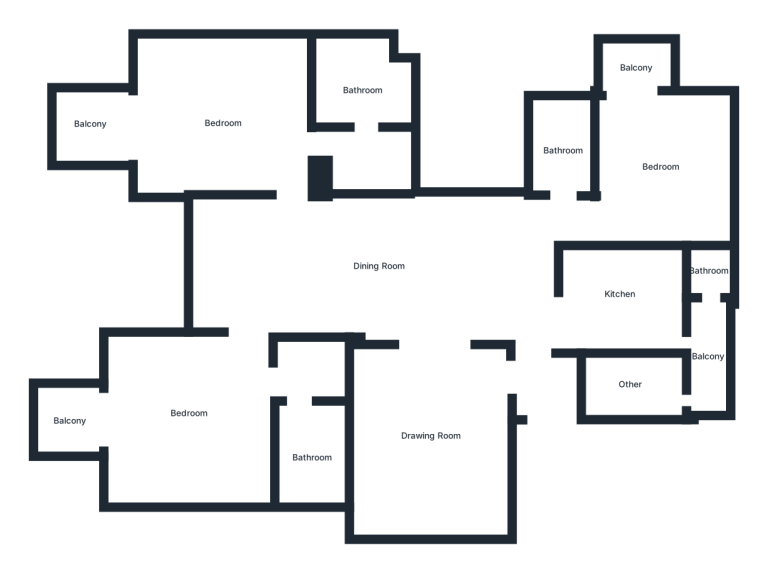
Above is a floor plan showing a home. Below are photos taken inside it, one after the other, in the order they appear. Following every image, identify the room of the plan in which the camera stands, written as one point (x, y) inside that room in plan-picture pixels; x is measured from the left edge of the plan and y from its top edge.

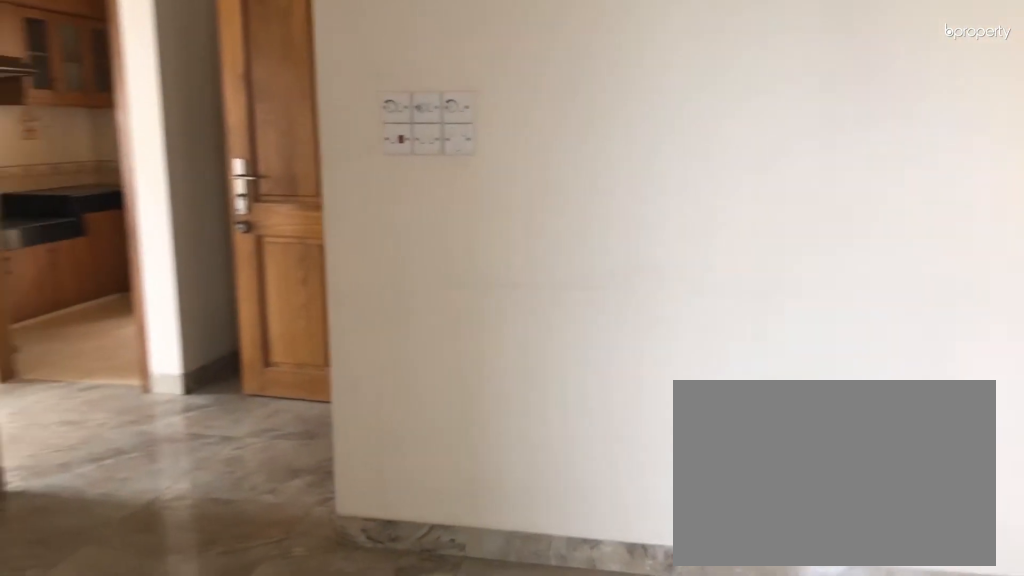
(428, 438)
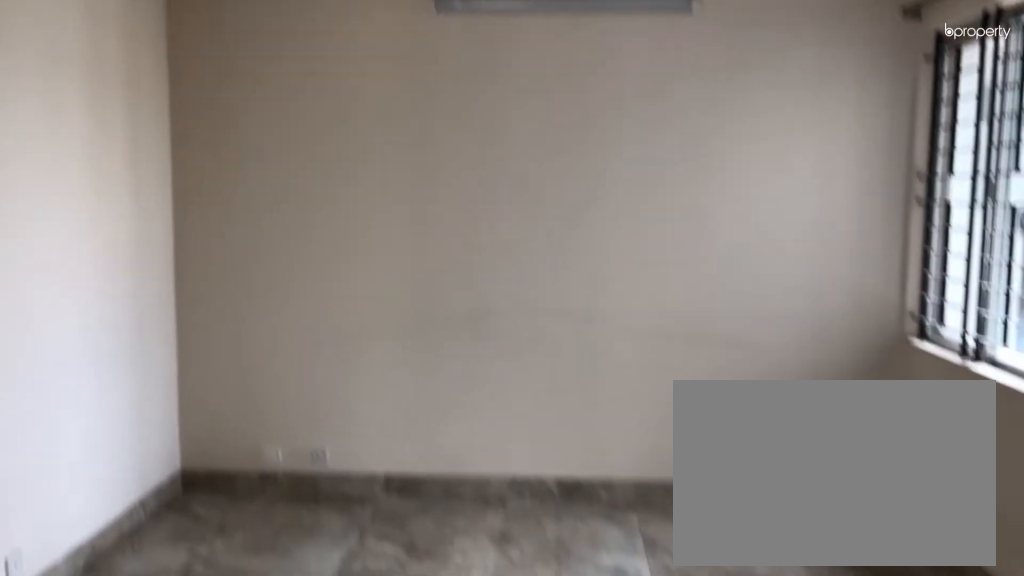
(428, 438)
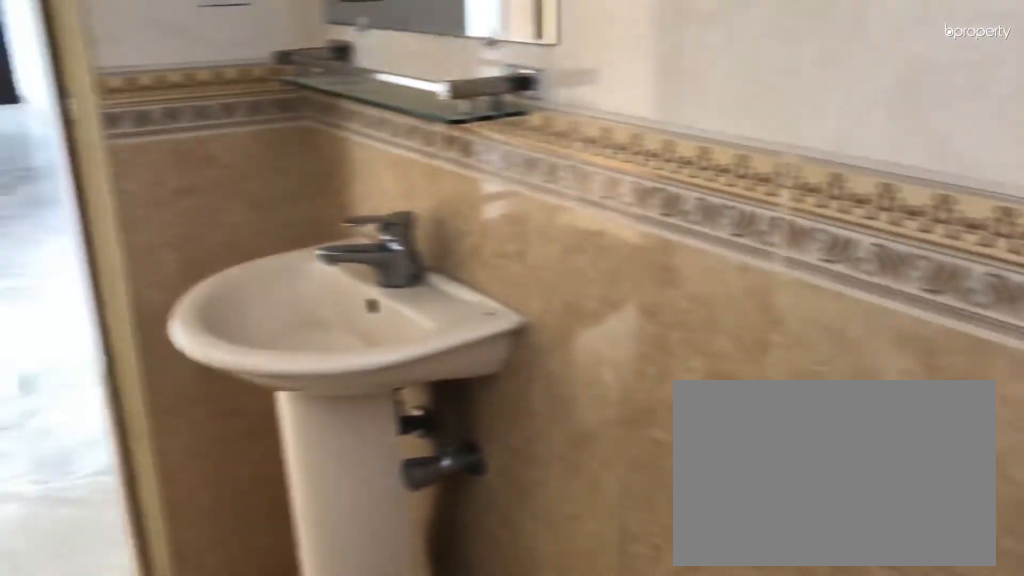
(564, 147)
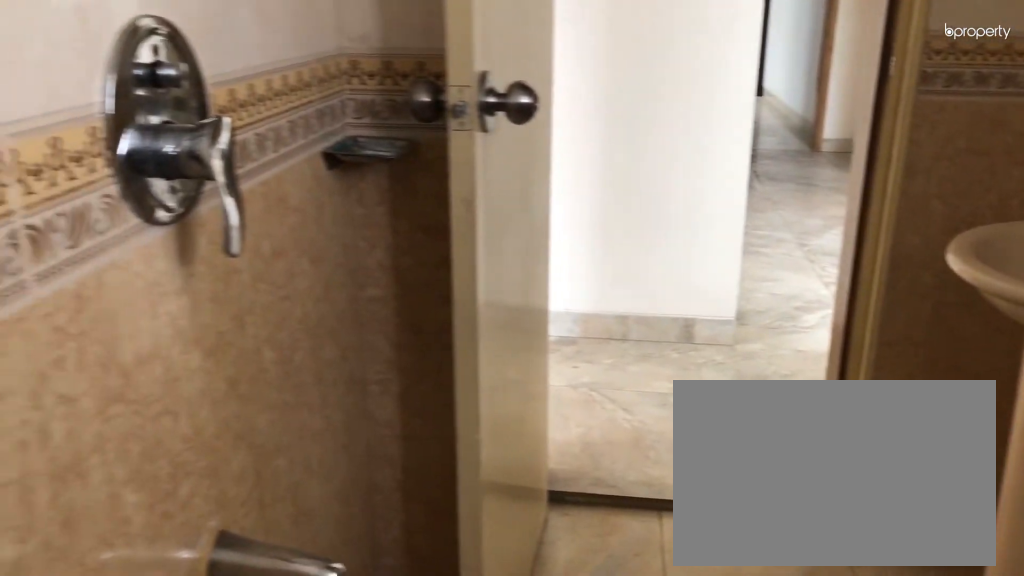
(564, 147)
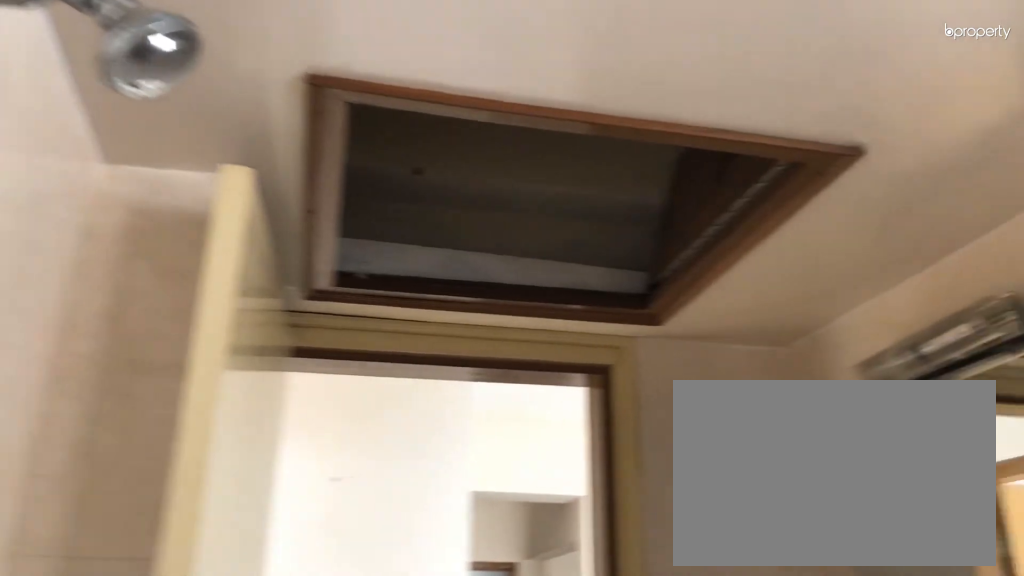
(564, 147)
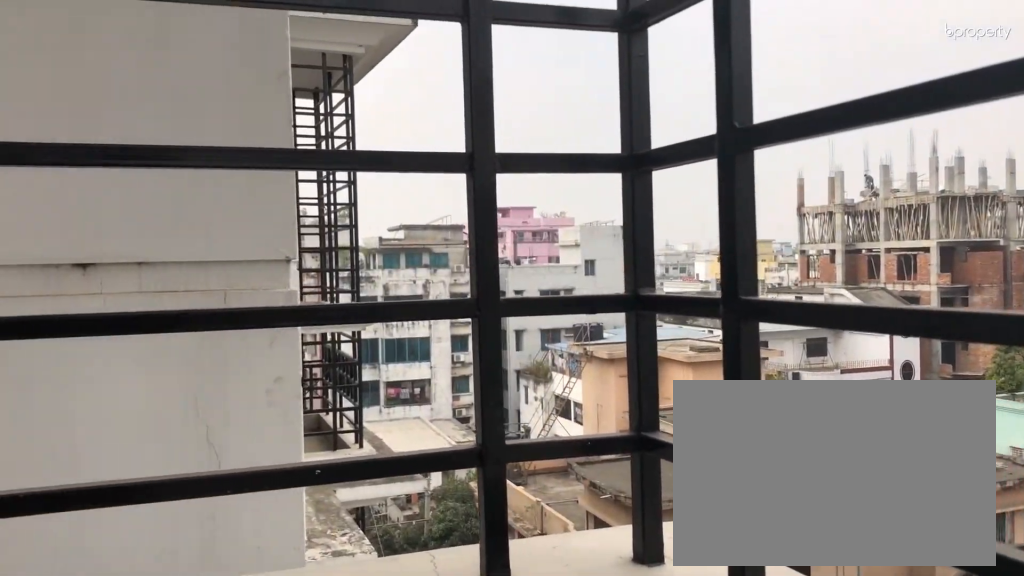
(92, 124)
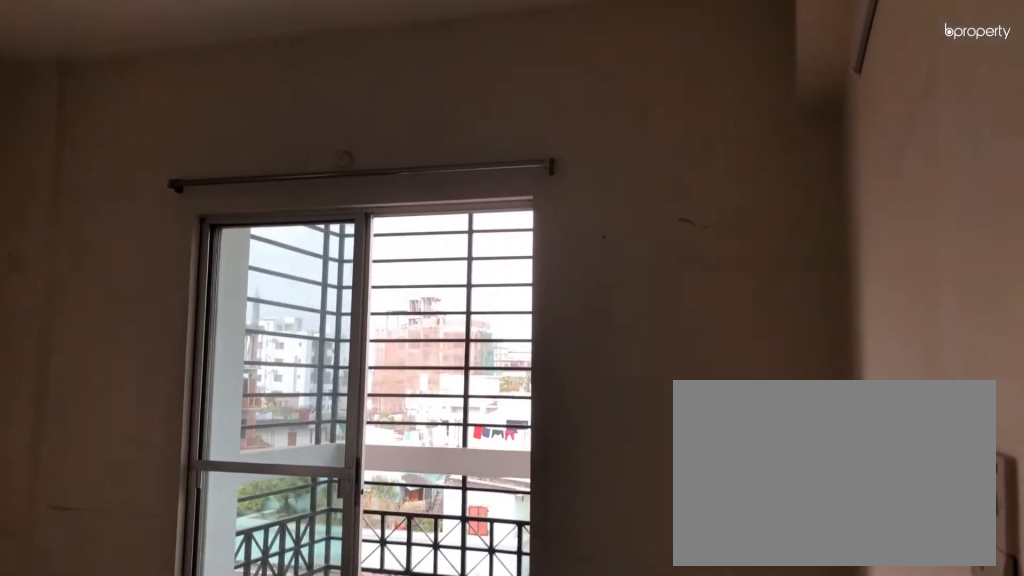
(188, 412)
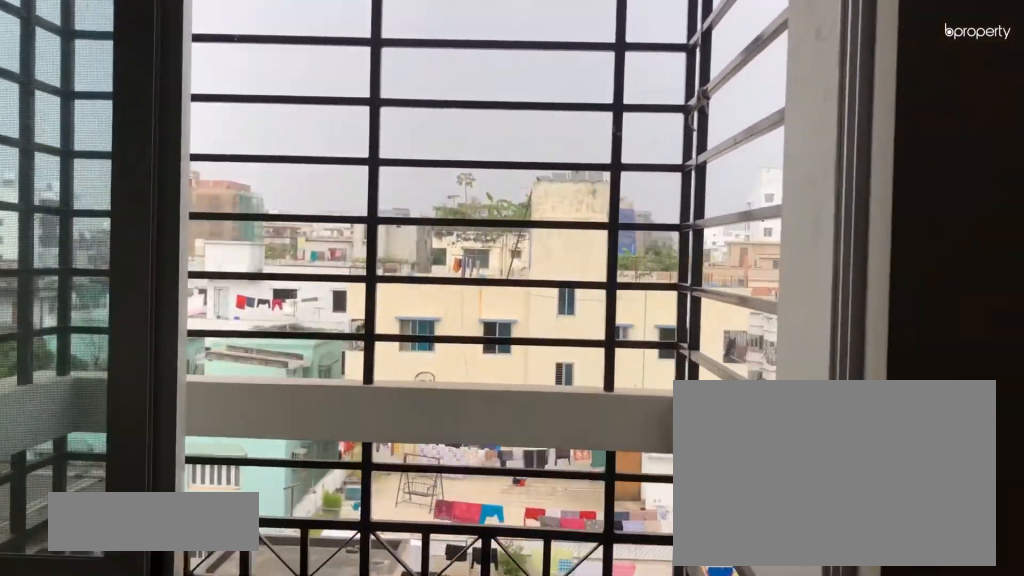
(68, 421)
